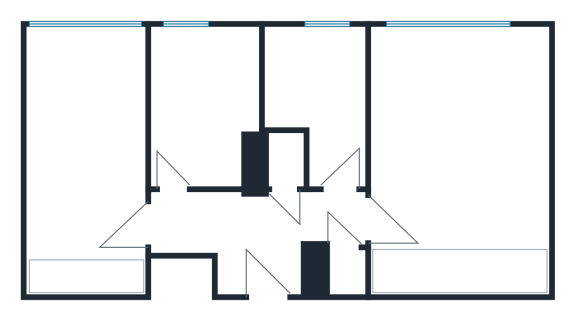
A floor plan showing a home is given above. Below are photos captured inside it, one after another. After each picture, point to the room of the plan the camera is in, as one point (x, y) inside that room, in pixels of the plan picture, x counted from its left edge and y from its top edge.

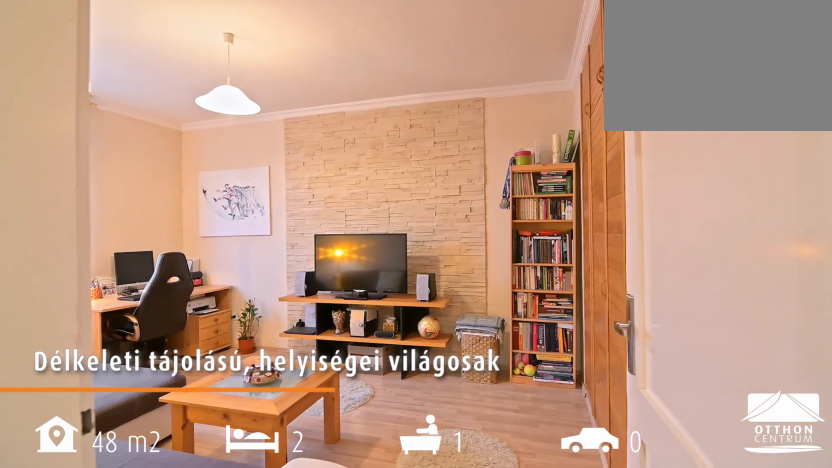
(455, 152)
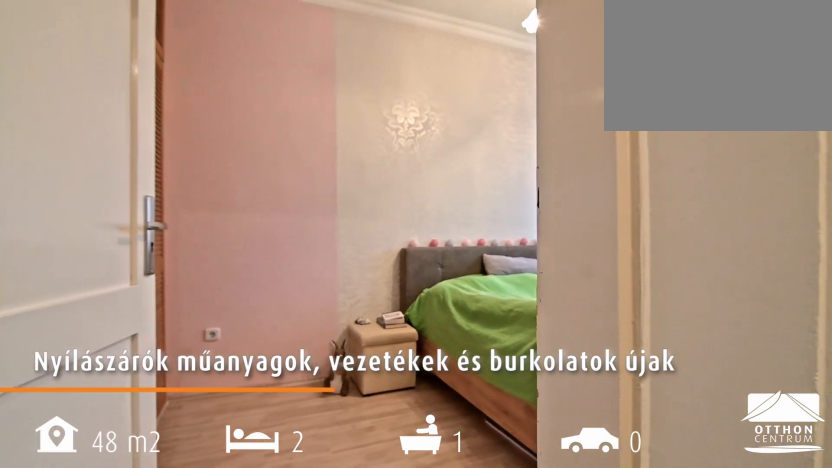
(249, 229)
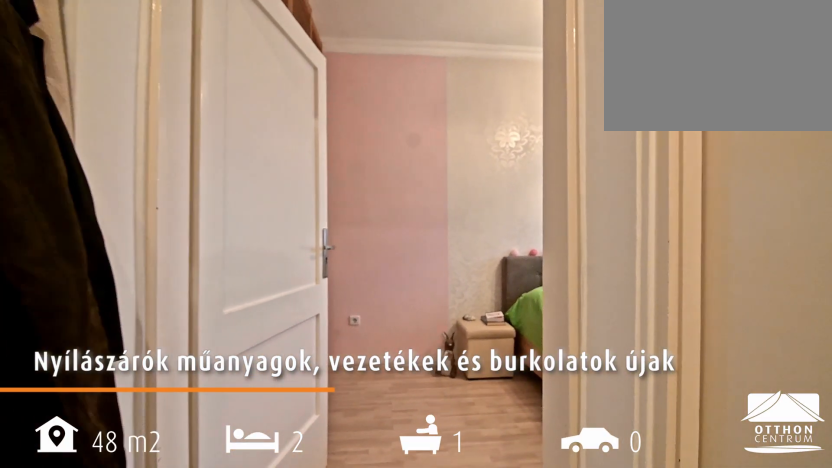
(249, 229)
